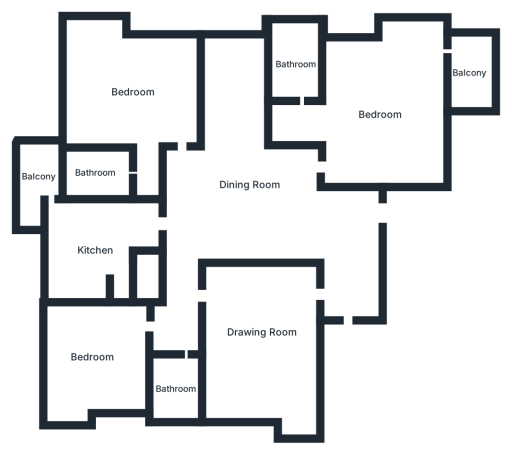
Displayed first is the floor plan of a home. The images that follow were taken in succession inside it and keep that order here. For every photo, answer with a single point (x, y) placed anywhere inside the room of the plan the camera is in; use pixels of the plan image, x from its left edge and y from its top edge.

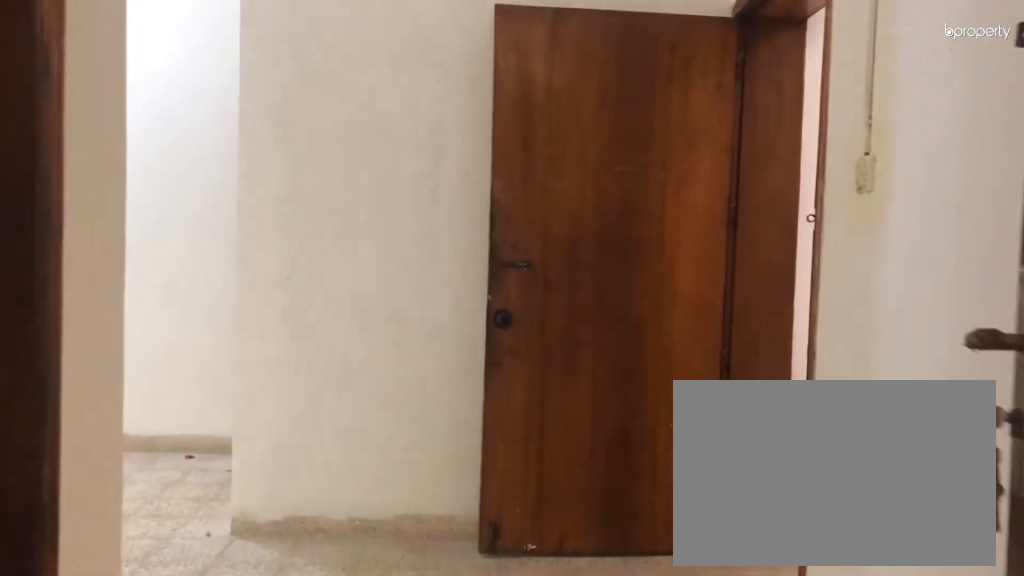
(347, 278)
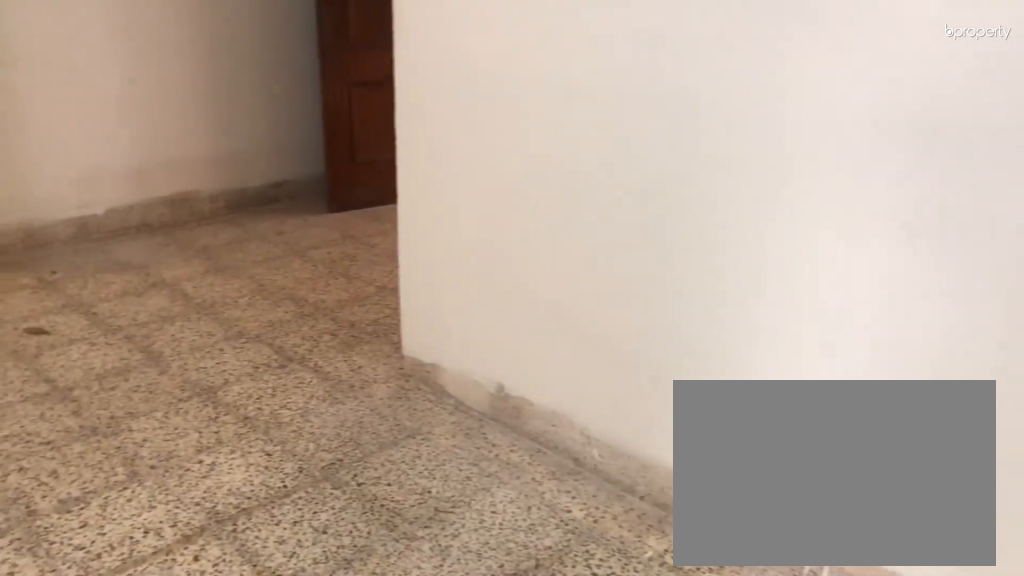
(245, 183)
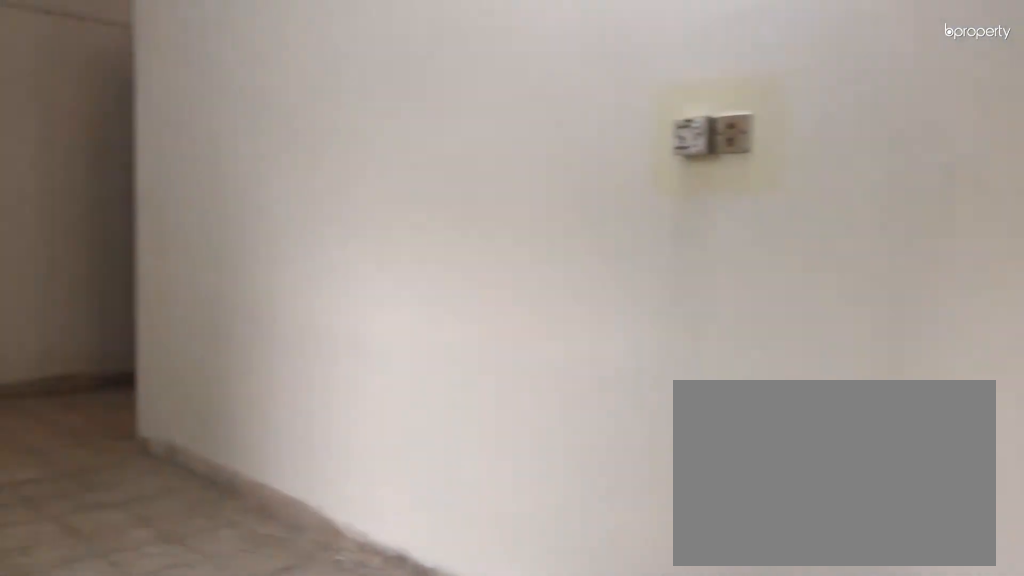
(245, 183)
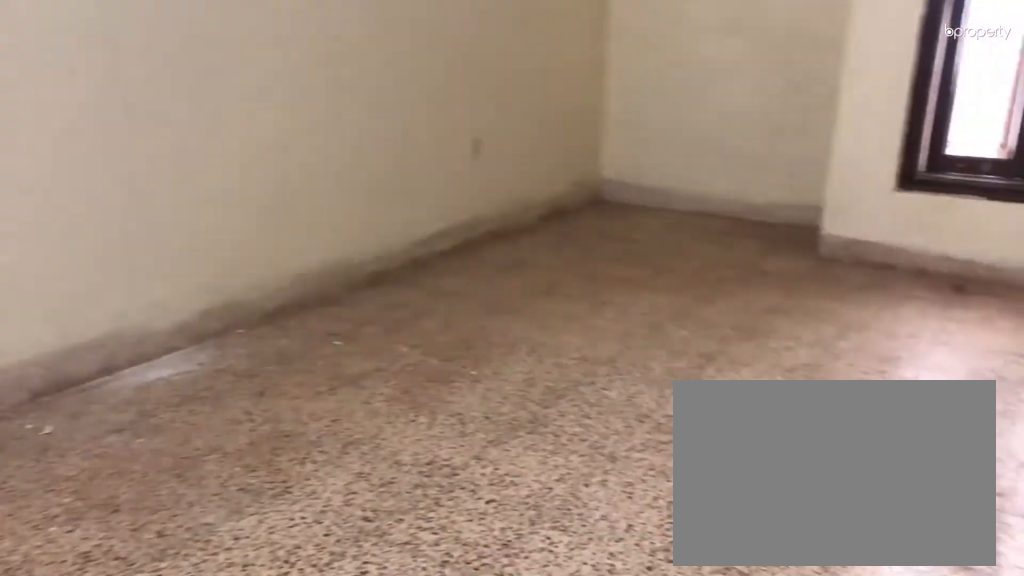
(262, 333)
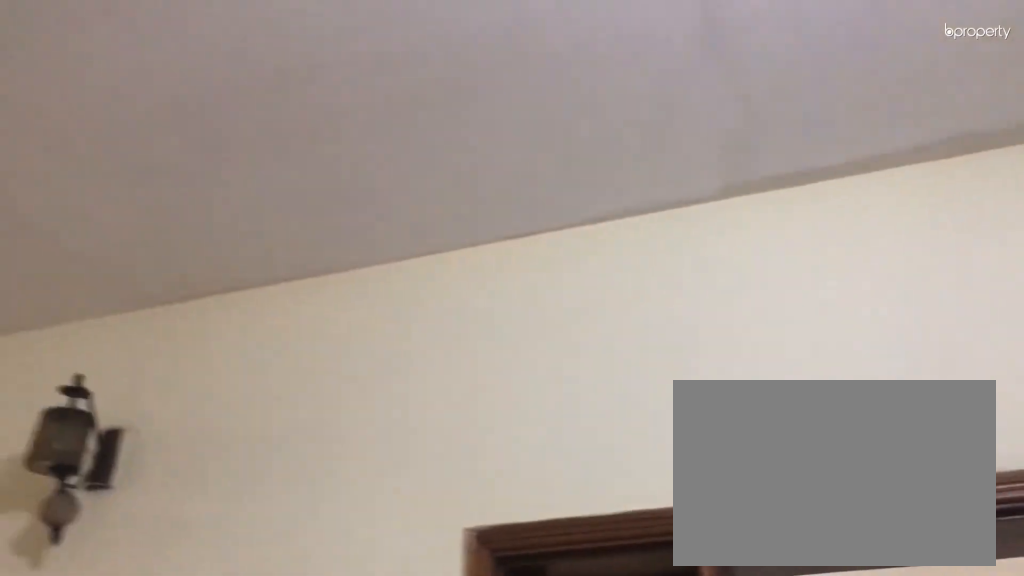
(262, 333)
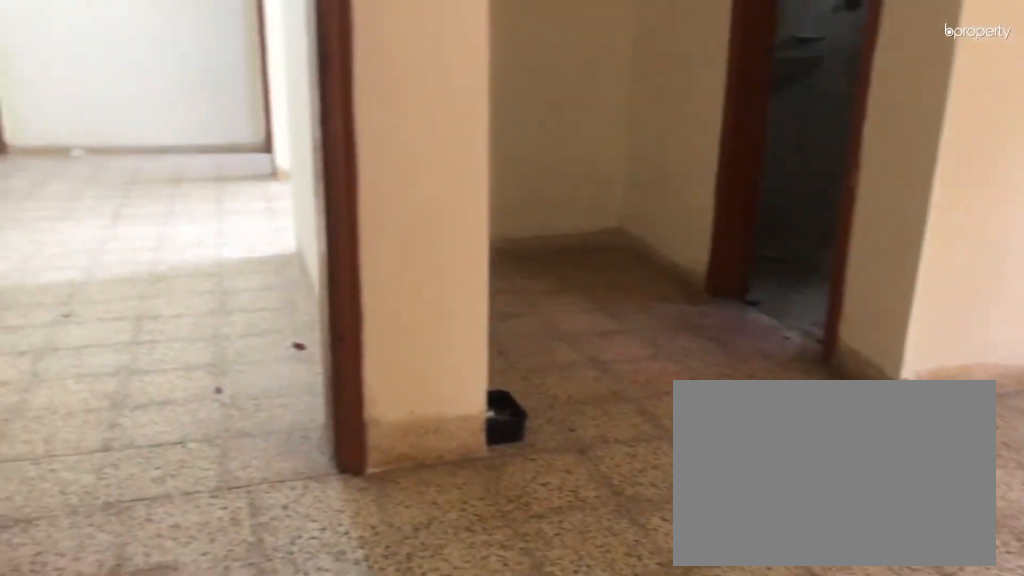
(378, 116)
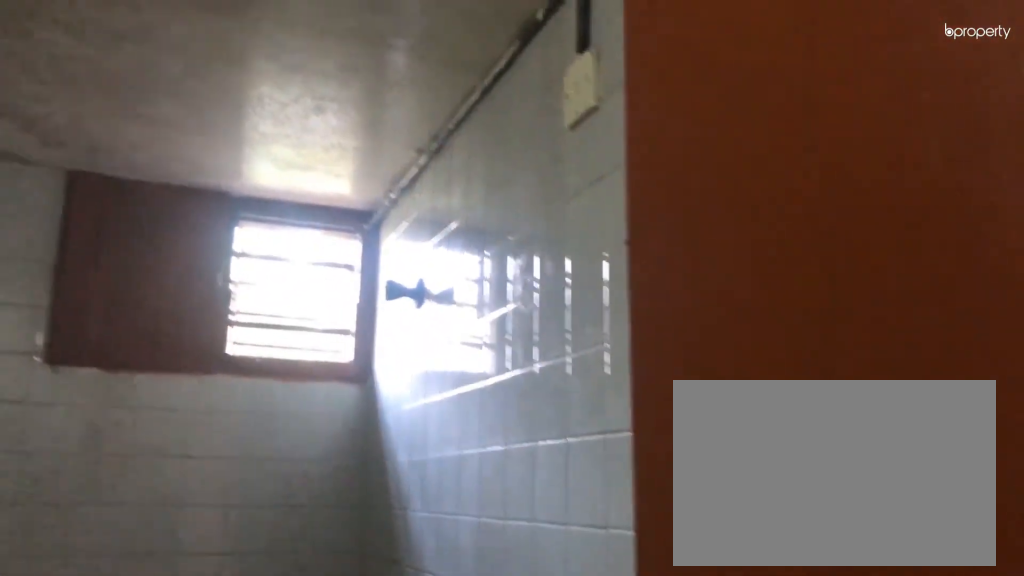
(295, 66)
